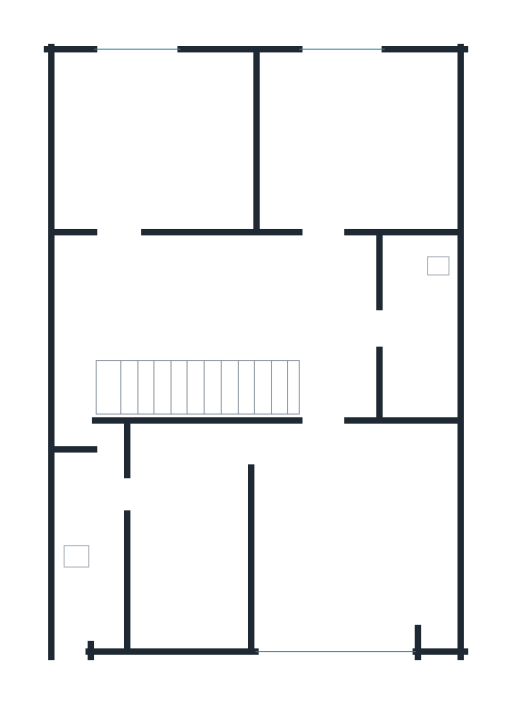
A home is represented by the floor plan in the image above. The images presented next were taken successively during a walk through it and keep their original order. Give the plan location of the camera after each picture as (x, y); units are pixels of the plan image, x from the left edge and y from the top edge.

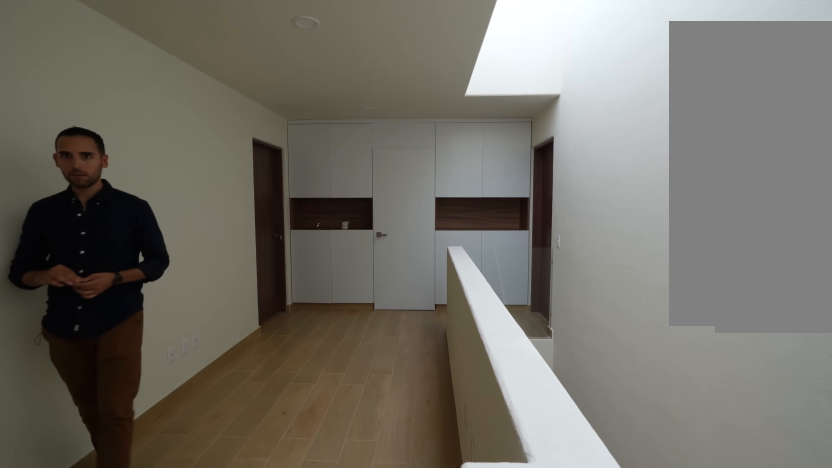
(72, 355)
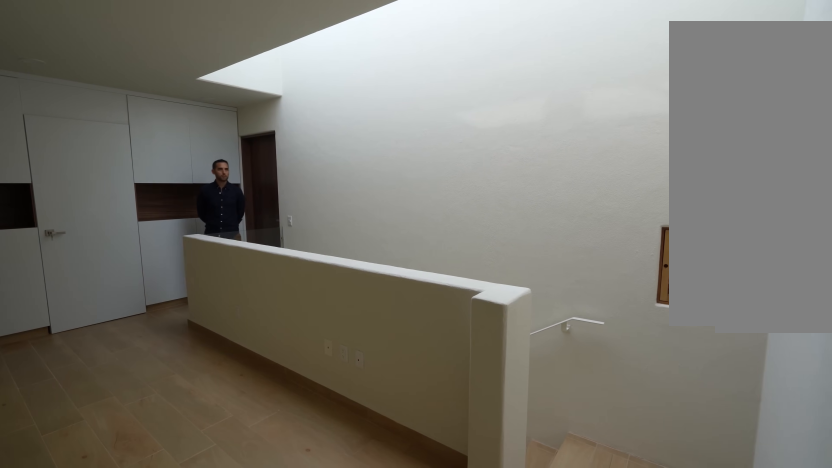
(68, 308)
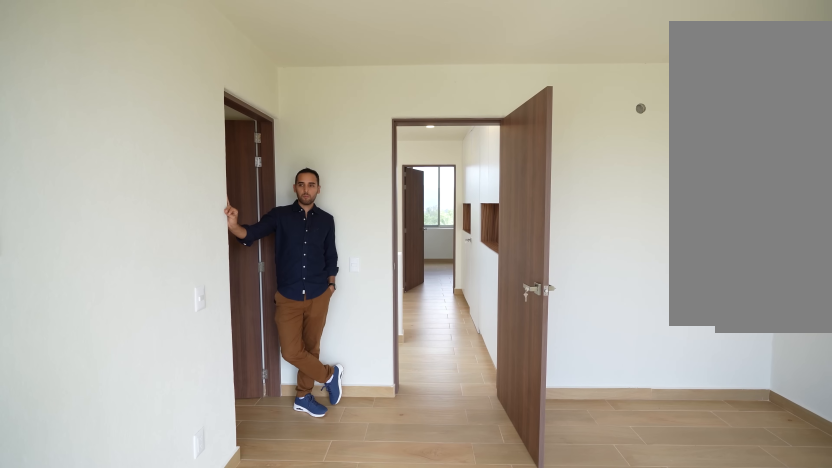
(316, 631)
